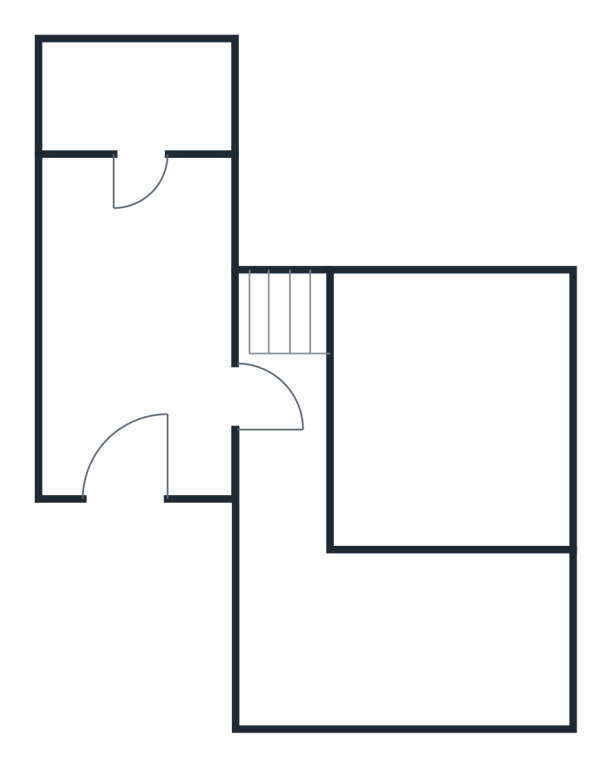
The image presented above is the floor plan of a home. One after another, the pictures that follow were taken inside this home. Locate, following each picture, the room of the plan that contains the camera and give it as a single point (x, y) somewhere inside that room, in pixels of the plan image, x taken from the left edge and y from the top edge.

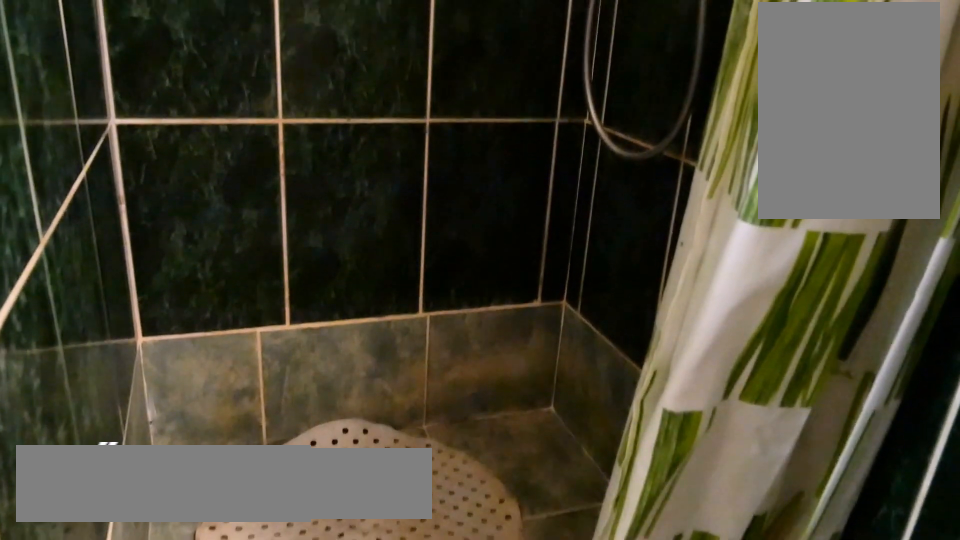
(138, 107)
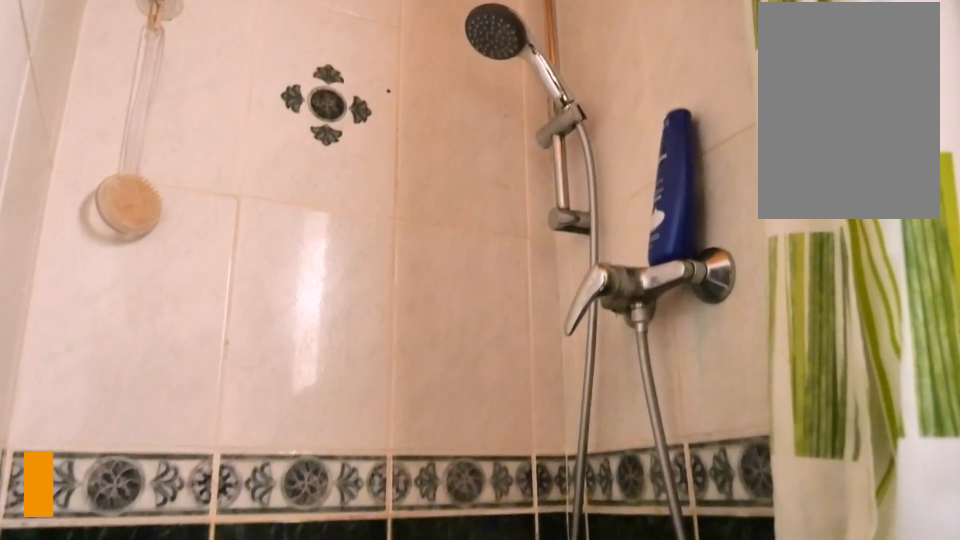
(139, 108)
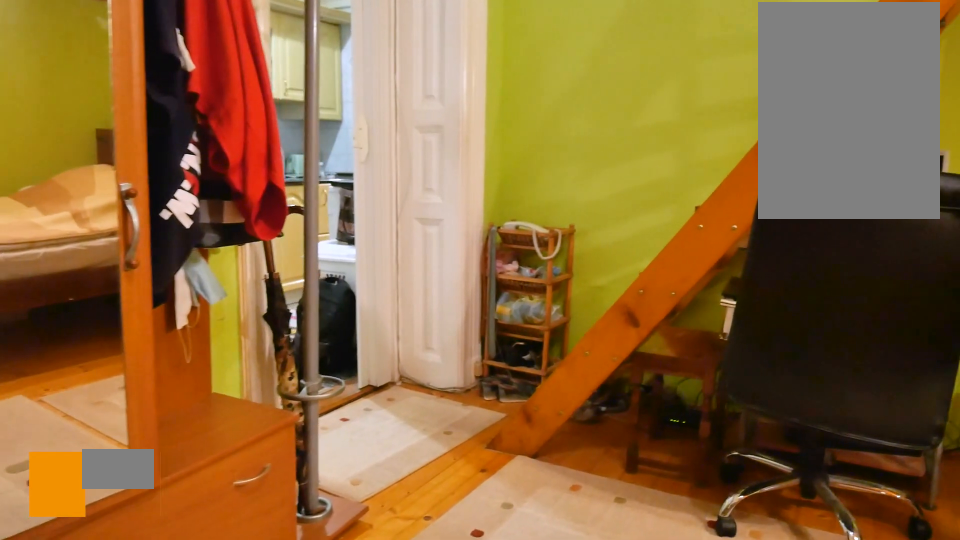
(402, 491)
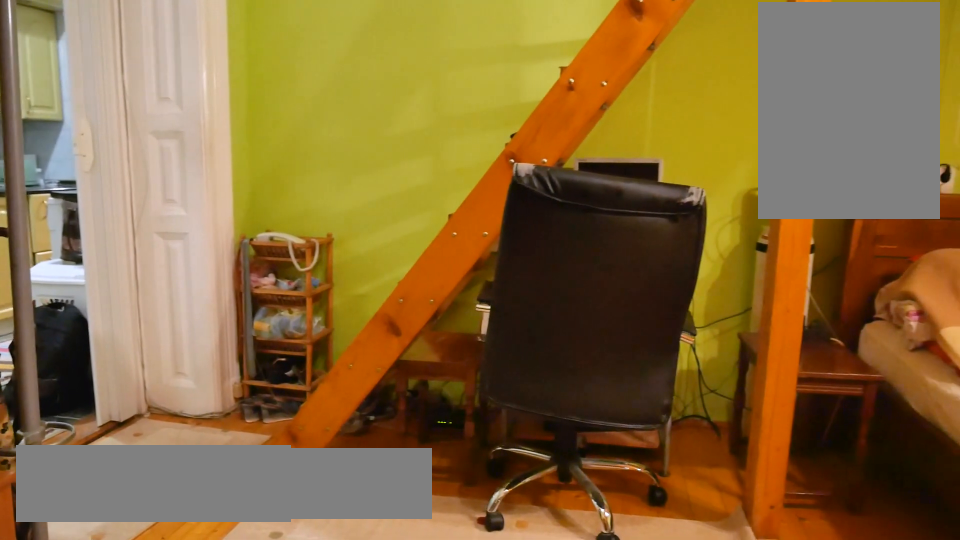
(402, 491)
